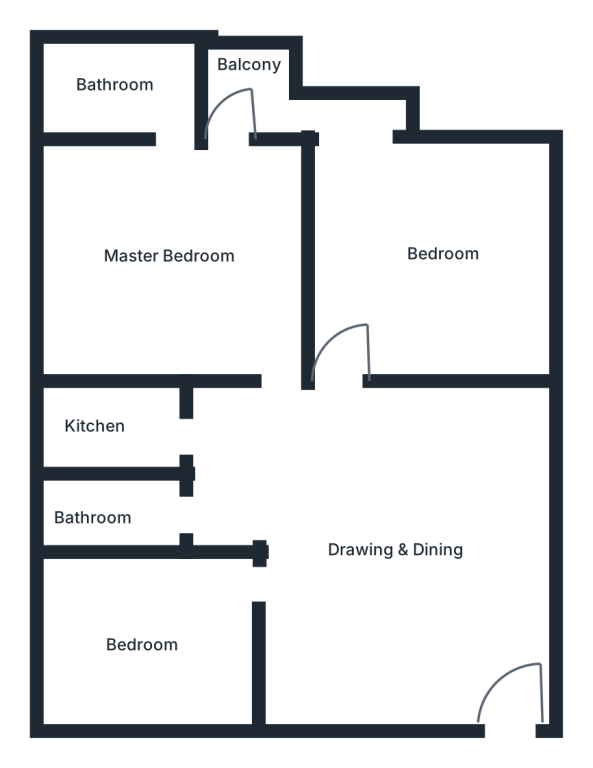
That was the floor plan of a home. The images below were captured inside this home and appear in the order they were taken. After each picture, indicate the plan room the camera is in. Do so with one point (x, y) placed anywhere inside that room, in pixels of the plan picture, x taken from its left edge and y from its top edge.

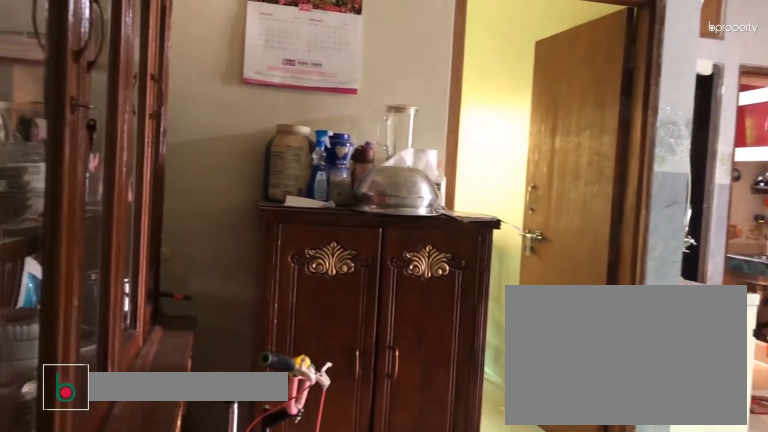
(375, 537)
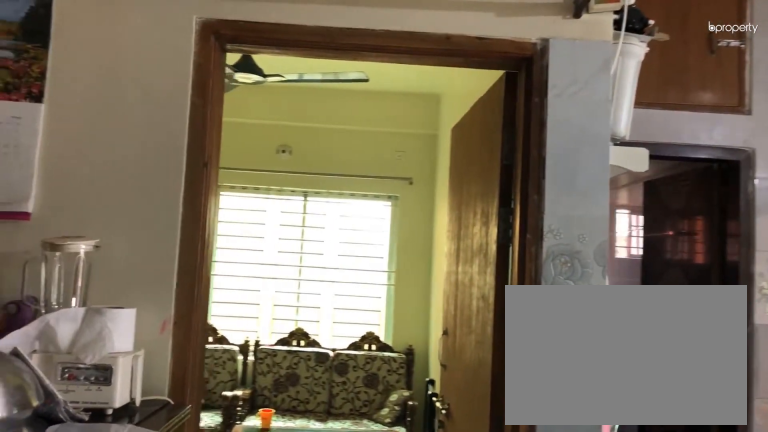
(376, 537)
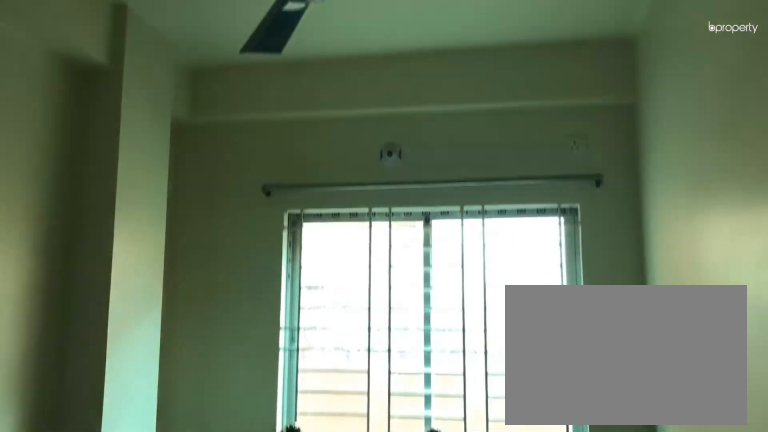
(152, 639)
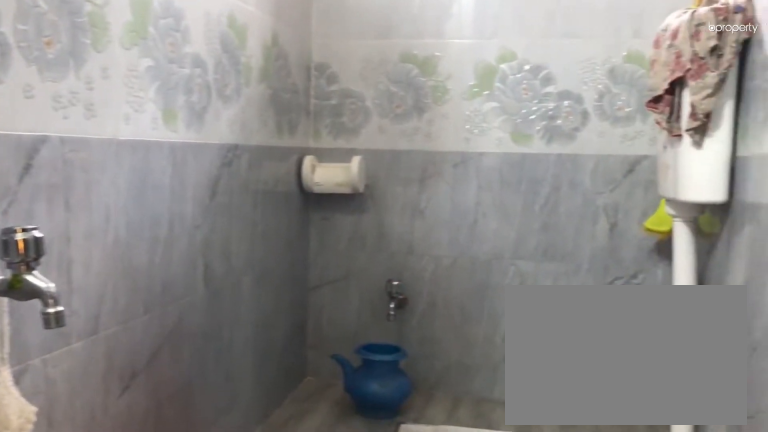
(105, 515)
